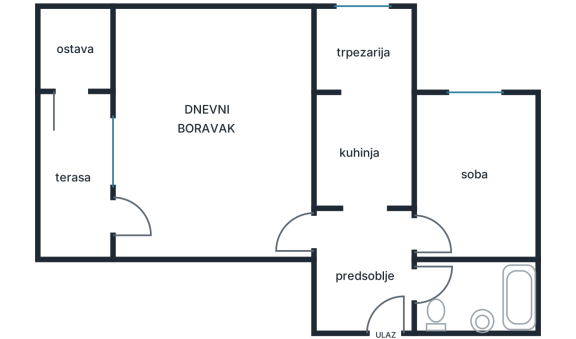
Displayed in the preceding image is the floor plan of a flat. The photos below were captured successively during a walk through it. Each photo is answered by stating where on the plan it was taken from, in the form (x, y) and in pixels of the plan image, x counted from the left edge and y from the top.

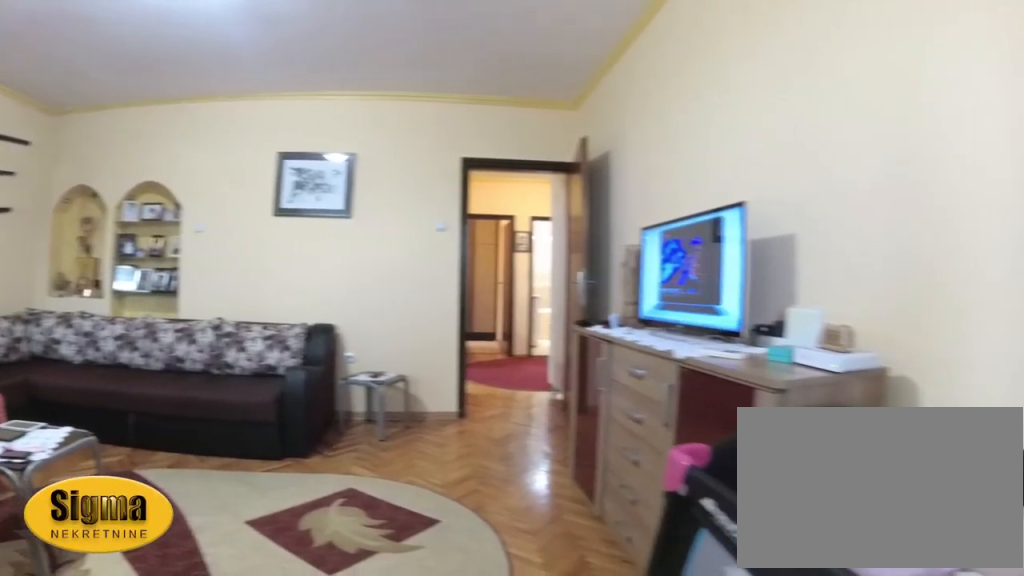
(121, 218)
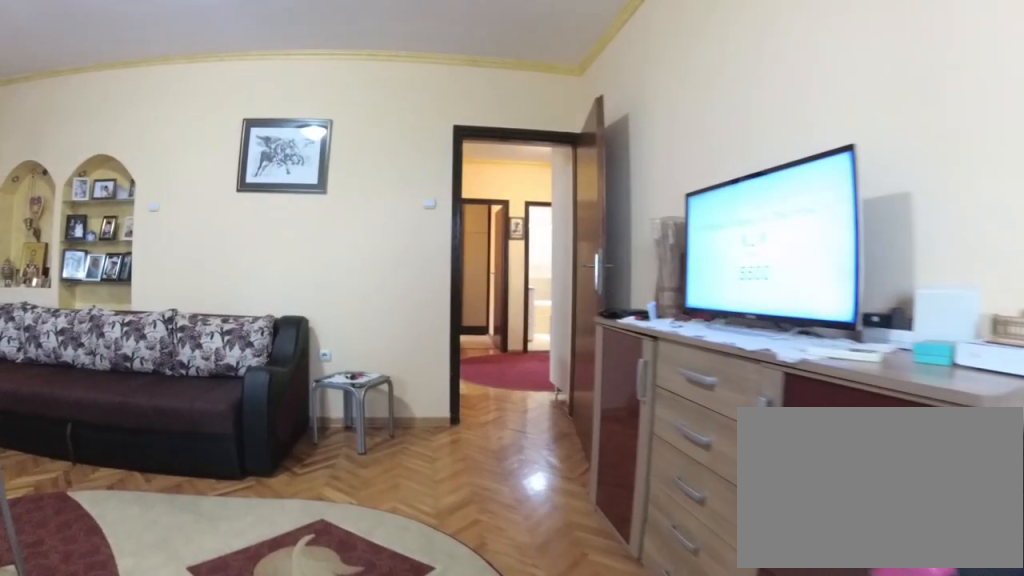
(143, 216)
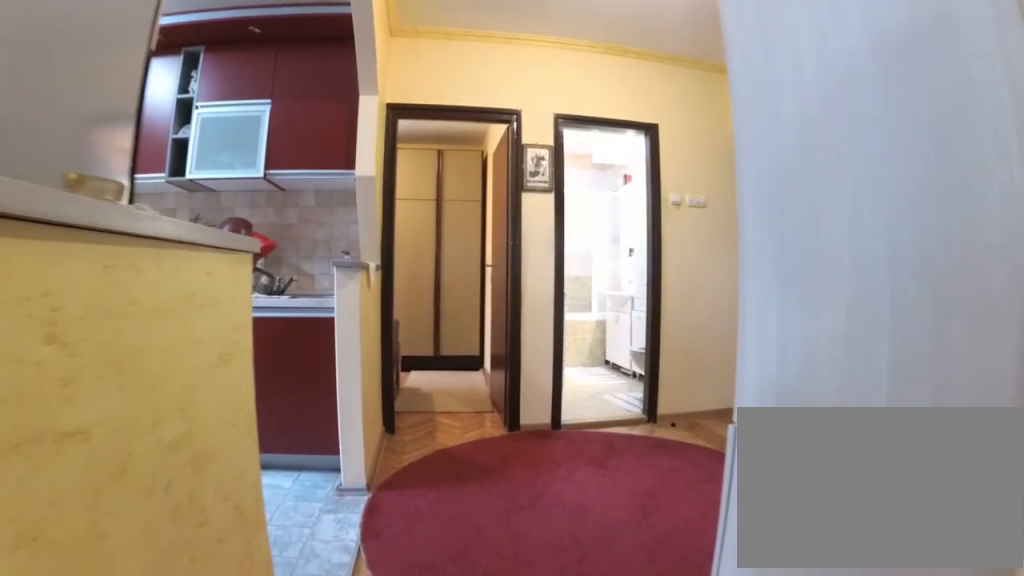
(297, 231)
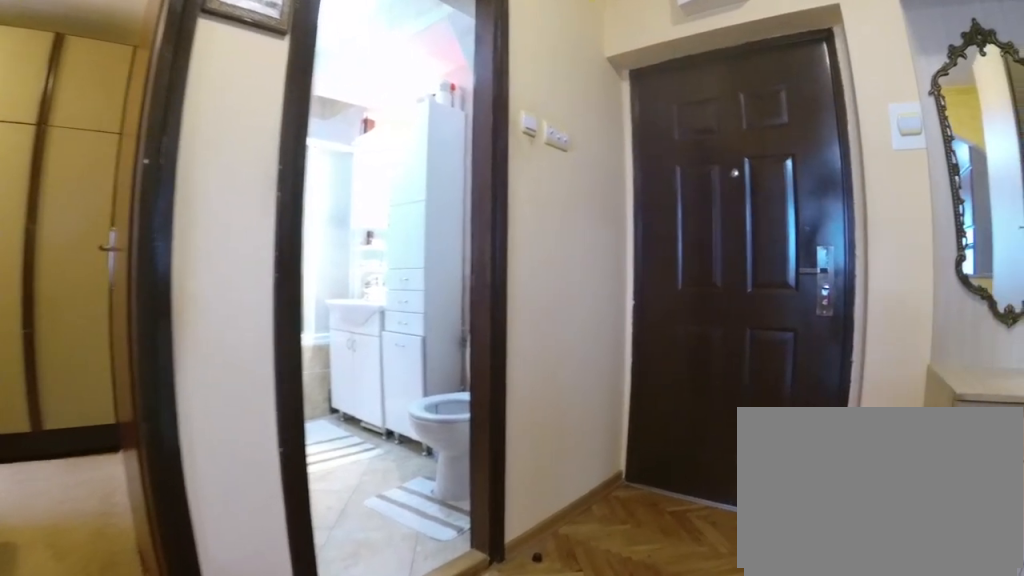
(355, 251)
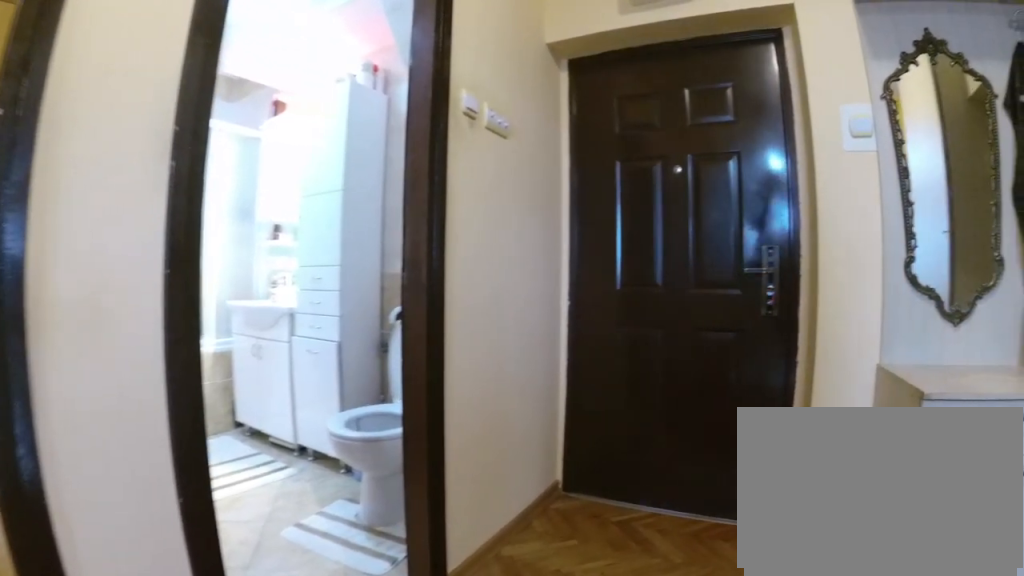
(364, 253)
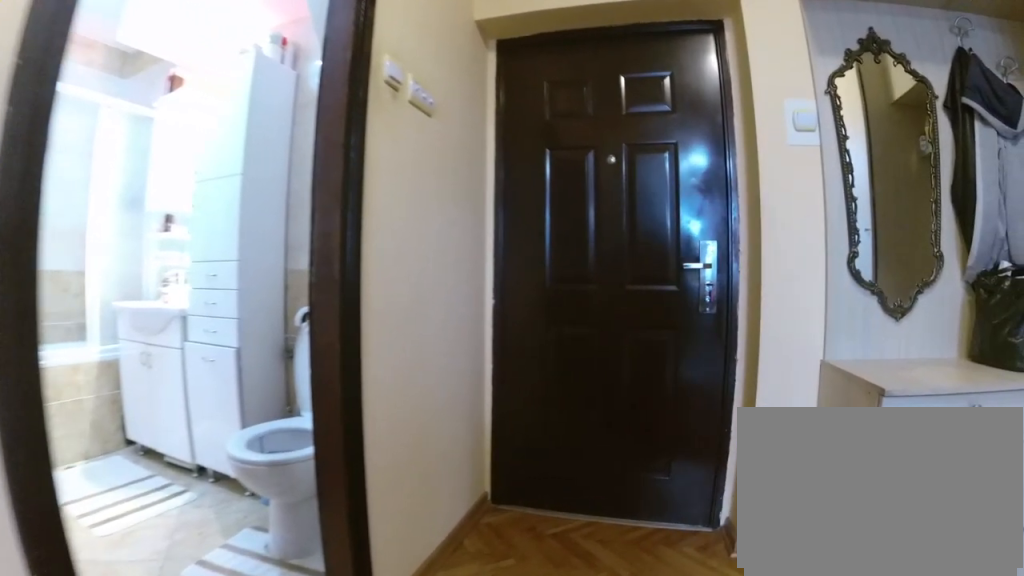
(374, 254)
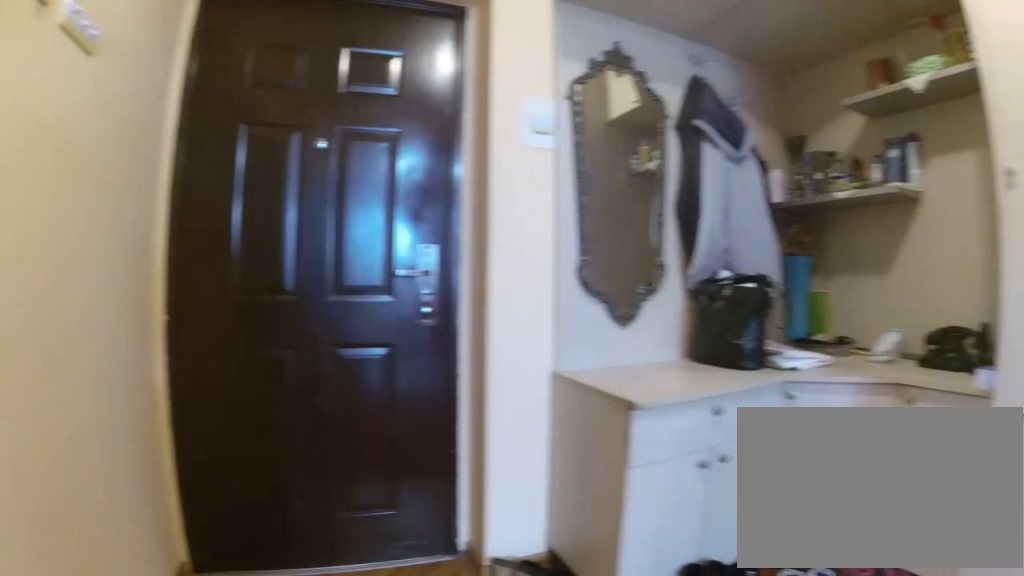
(393, 260)
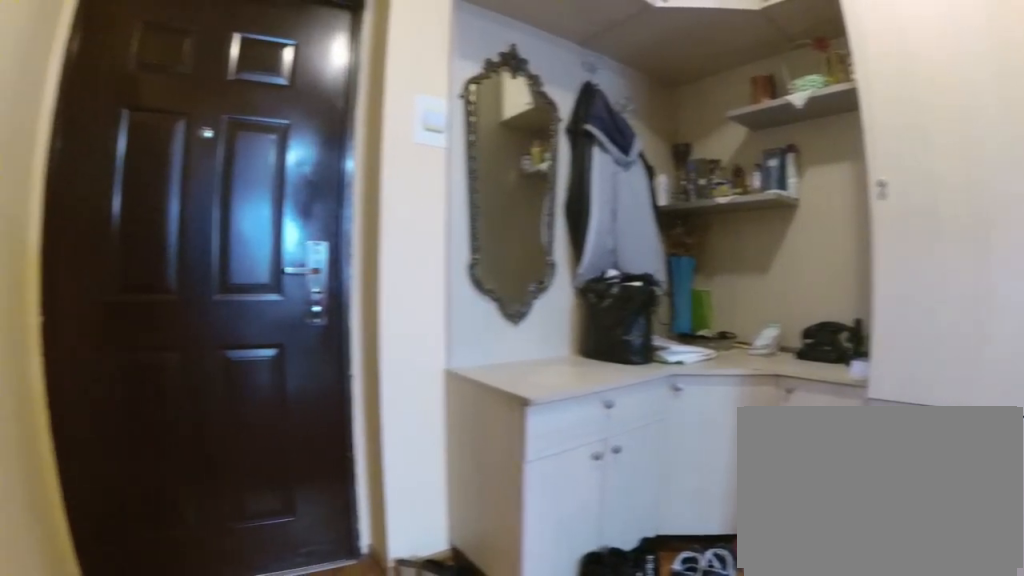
(386, 257)
